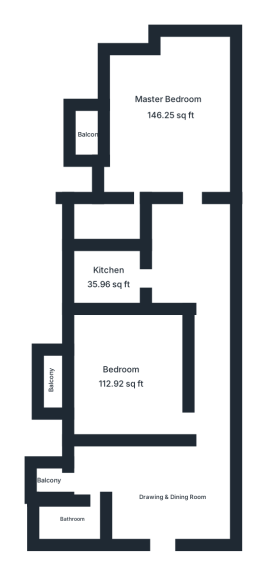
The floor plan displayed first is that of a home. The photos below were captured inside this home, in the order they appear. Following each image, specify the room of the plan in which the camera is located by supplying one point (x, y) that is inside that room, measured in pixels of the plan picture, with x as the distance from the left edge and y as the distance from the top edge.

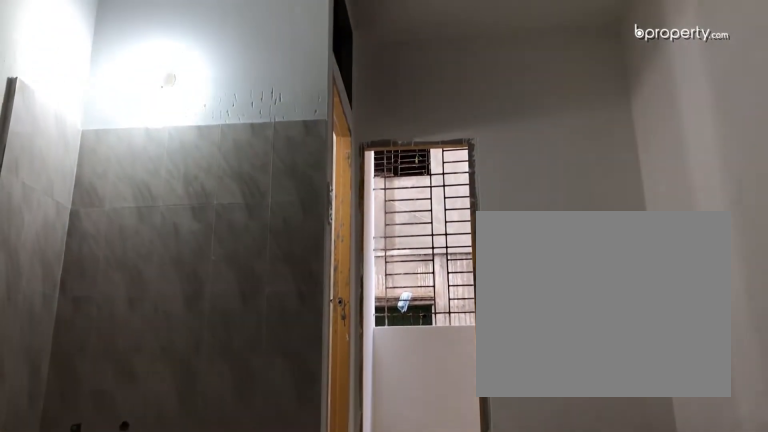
(167, 496)
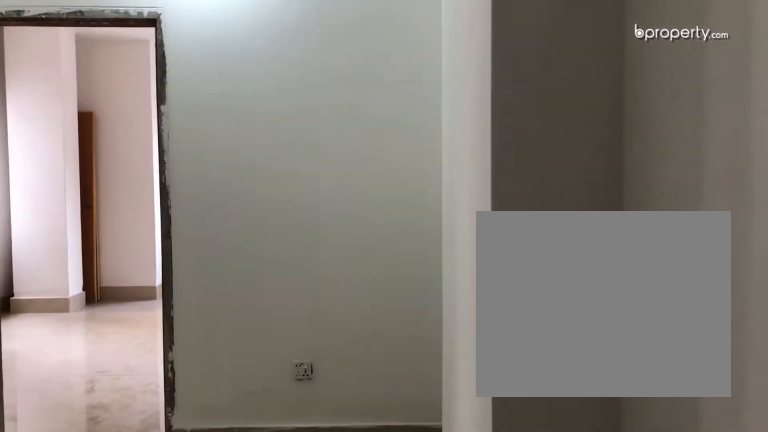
(193, 269)
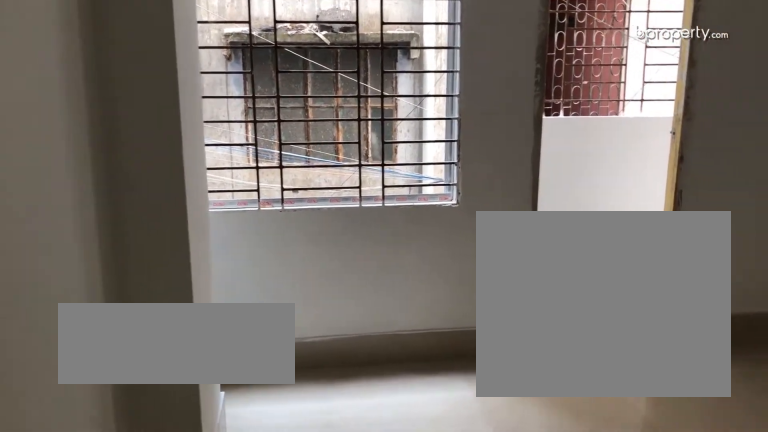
(123, 377)
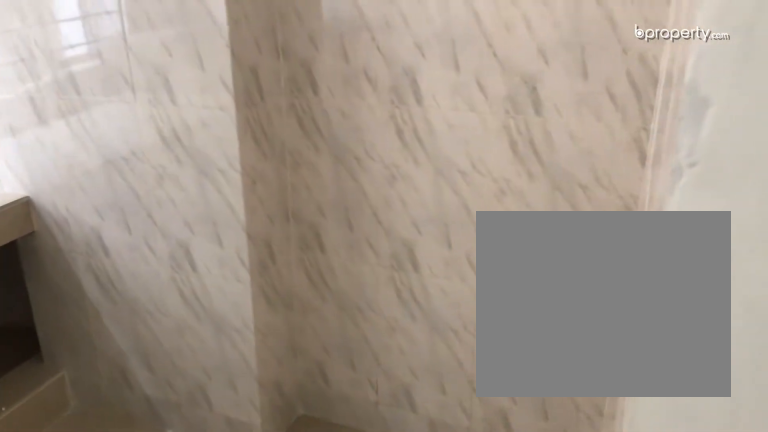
(109, 276)
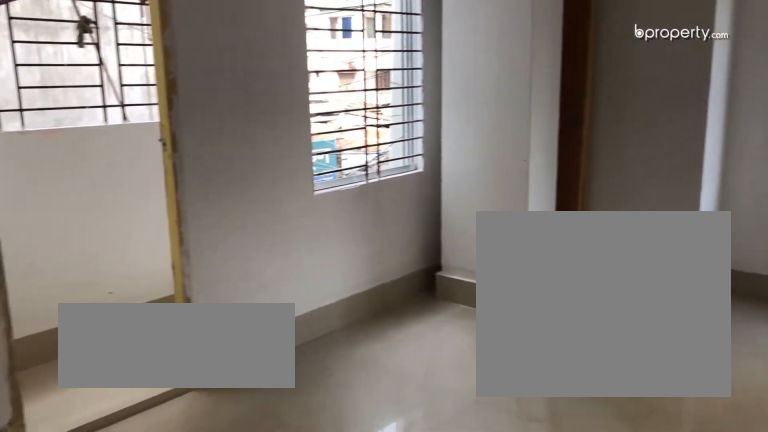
(148, 132)
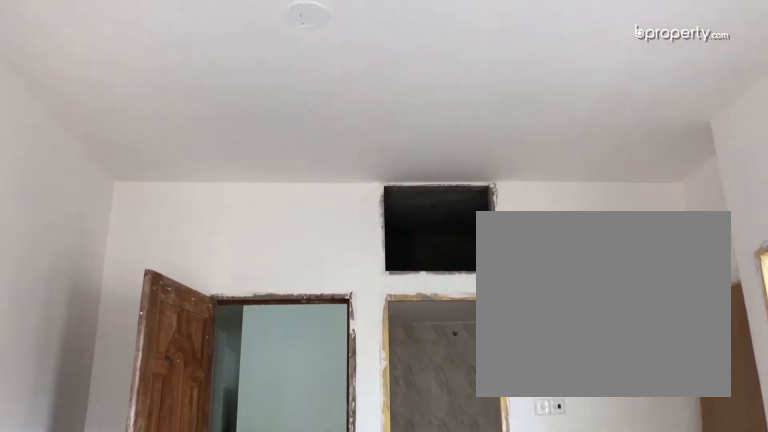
(148, 132)
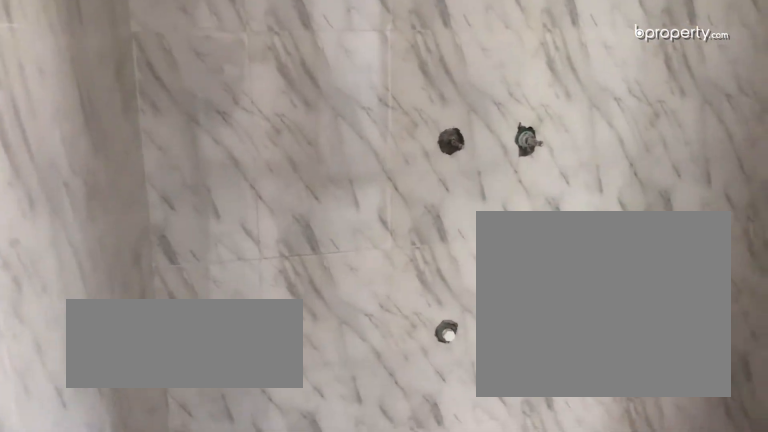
(110, 224)
